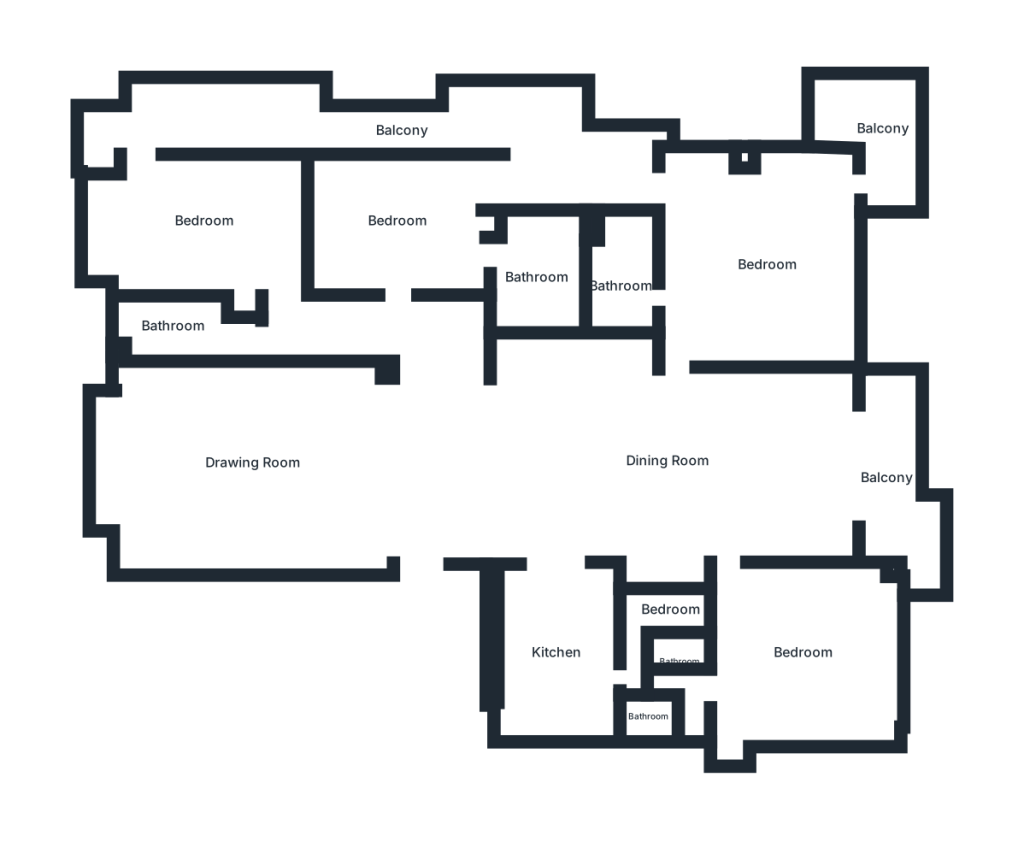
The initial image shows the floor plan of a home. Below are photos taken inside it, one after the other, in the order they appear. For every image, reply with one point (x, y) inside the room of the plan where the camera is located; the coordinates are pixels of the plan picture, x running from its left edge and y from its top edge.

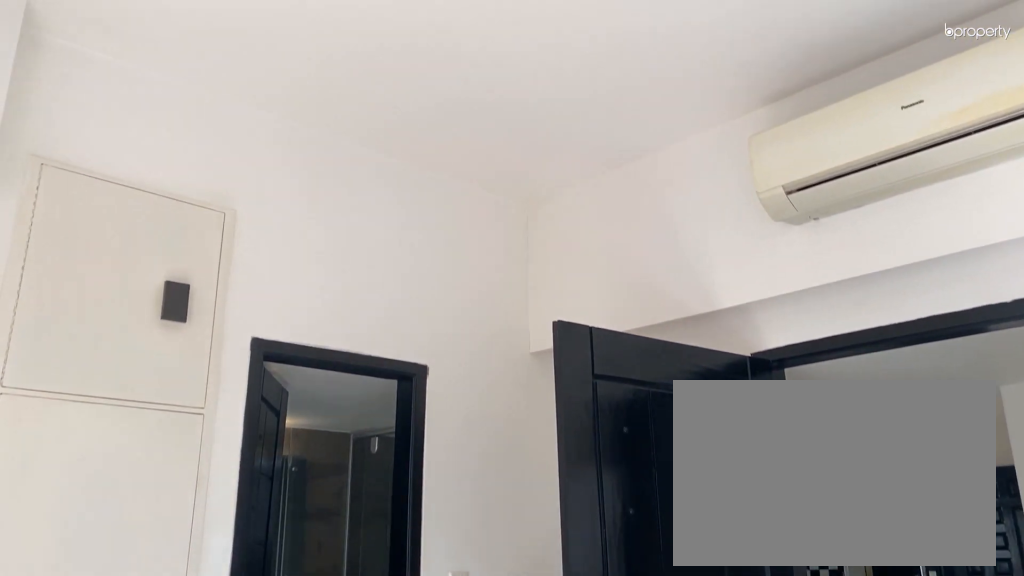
(395, 220)
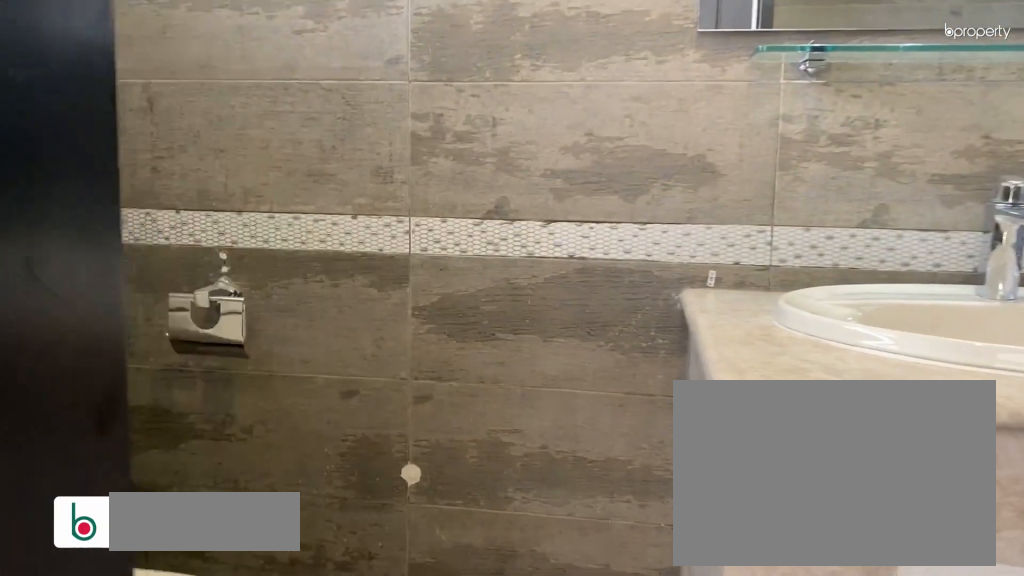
(534, 278)
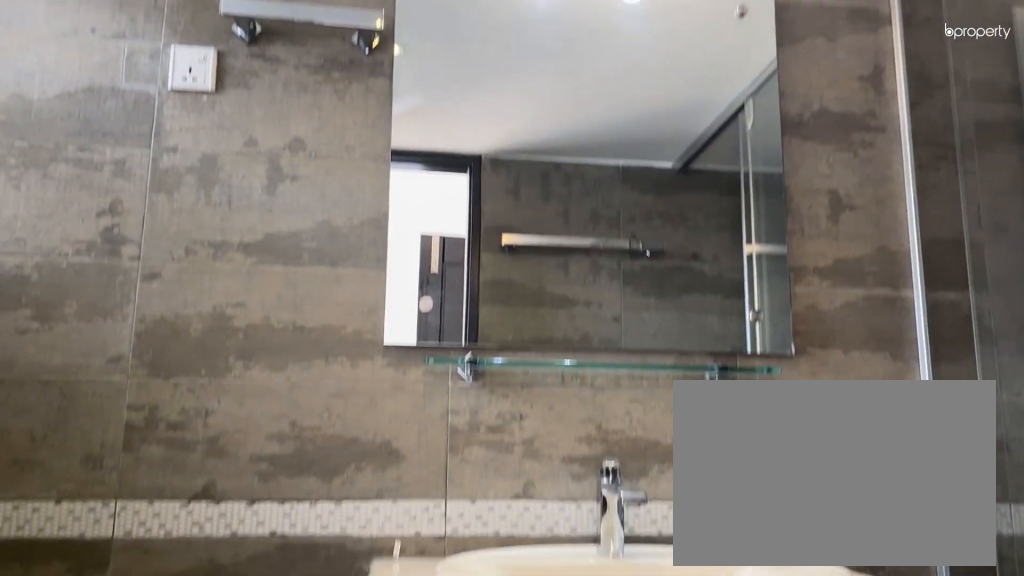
(534, 278)
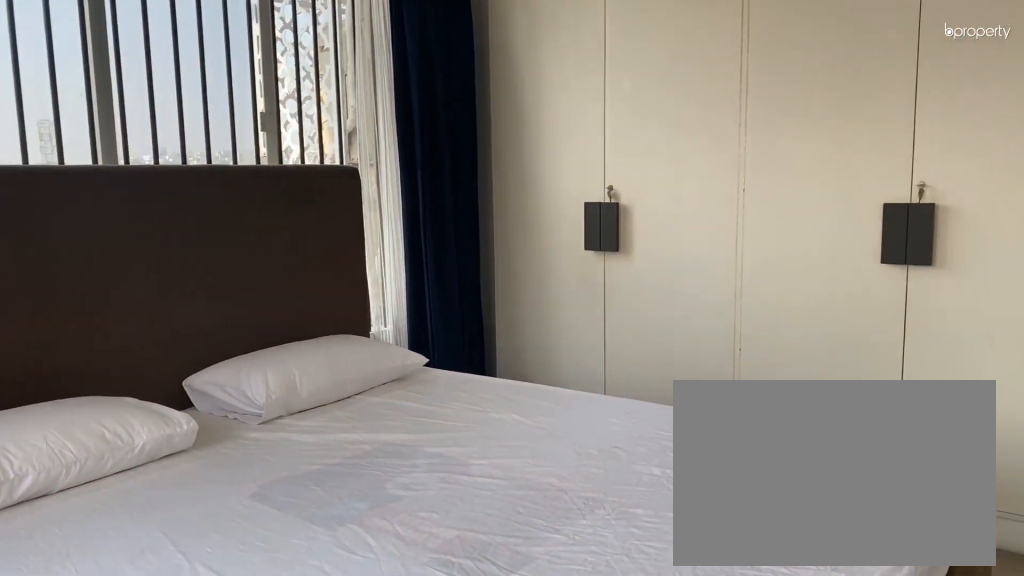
(754, 268)
